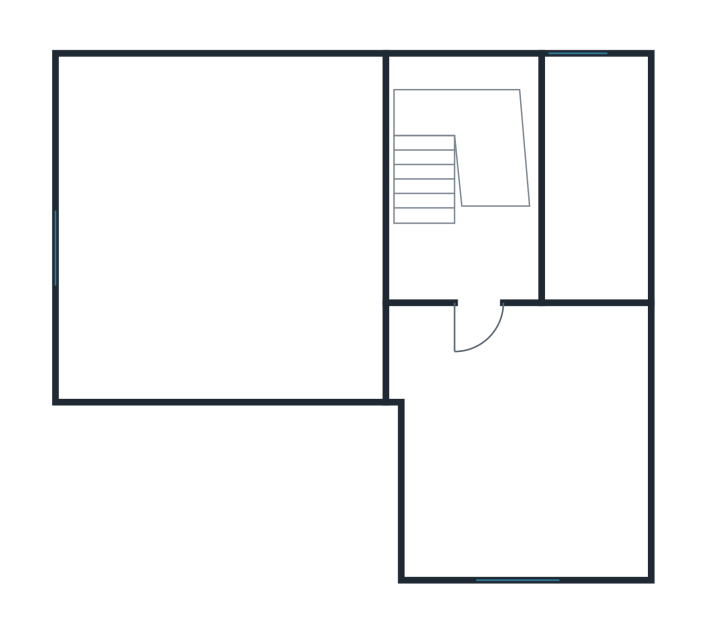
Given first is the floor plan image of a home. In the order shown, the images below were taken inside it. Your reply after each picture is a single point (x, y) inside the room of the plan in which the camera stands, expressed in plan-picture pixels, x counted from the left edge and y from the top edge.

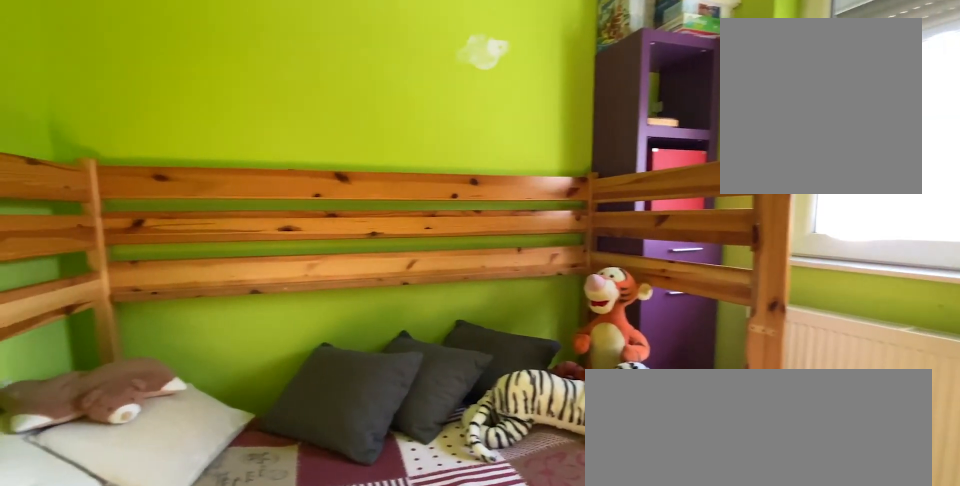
(505, 467)
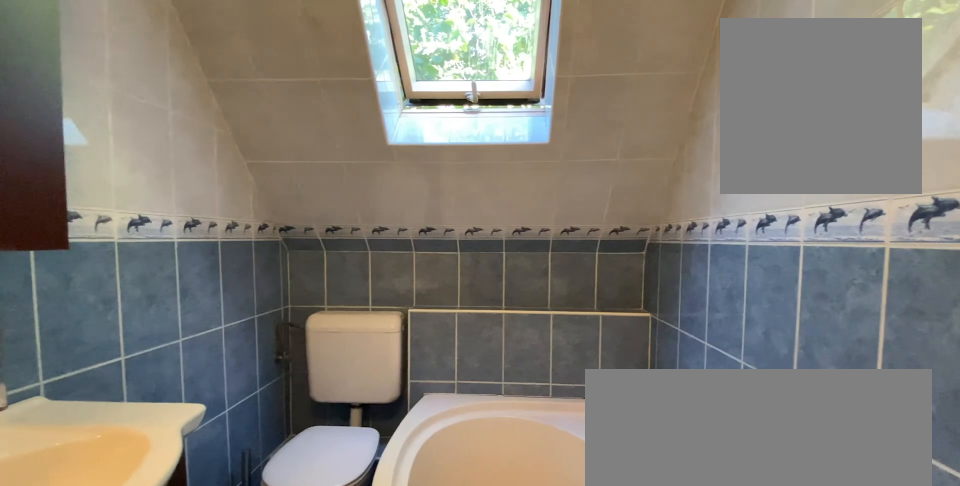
(581, 192)
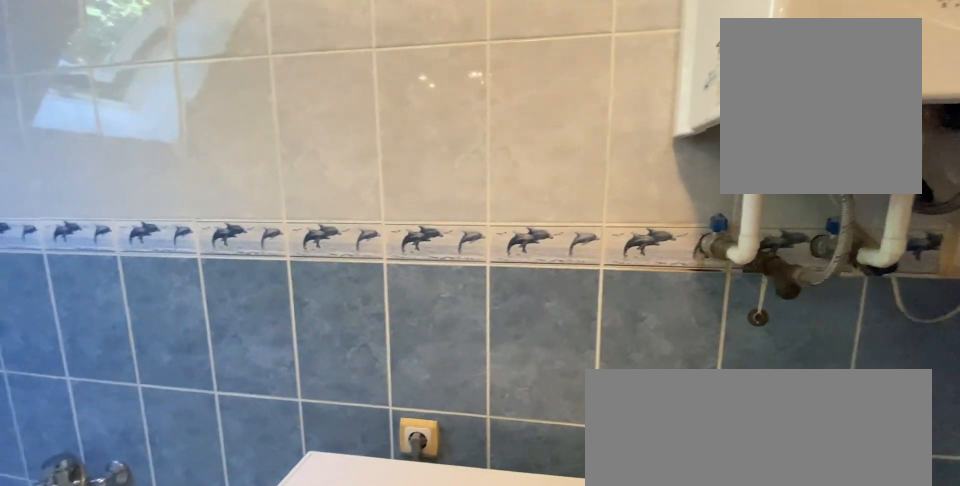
(581, 192)
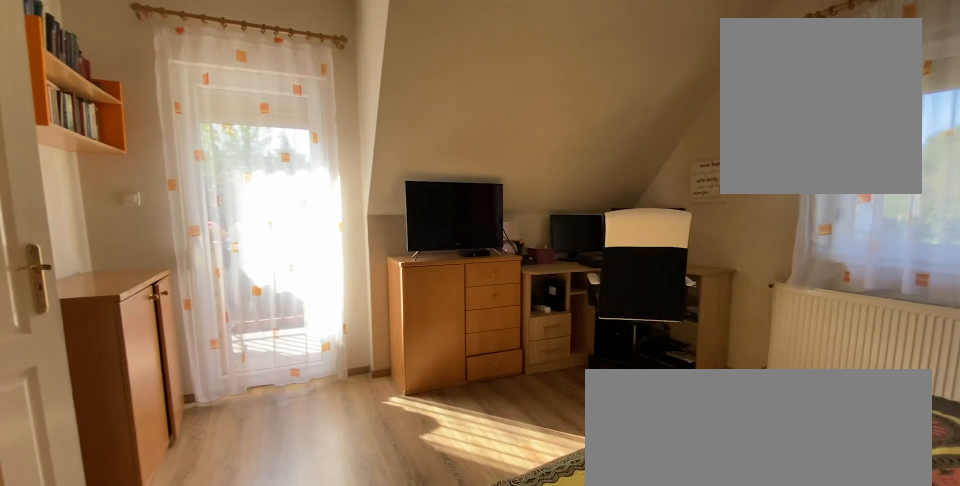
(221, 245)
